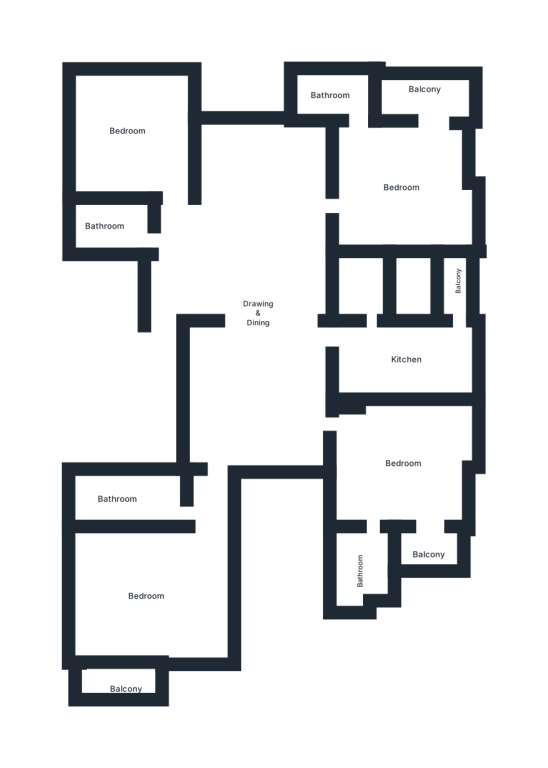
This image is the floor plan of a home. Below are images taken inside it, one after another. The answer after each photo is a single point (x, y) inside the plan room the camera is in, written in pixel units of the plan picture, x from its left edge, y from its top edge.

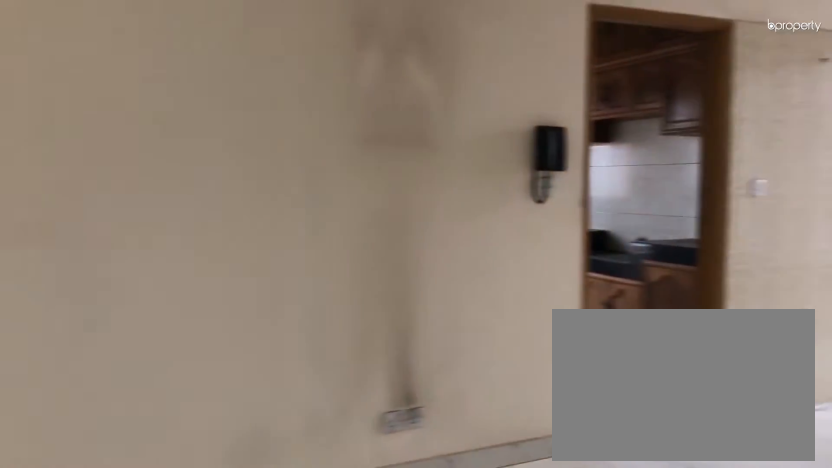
(256, 267)
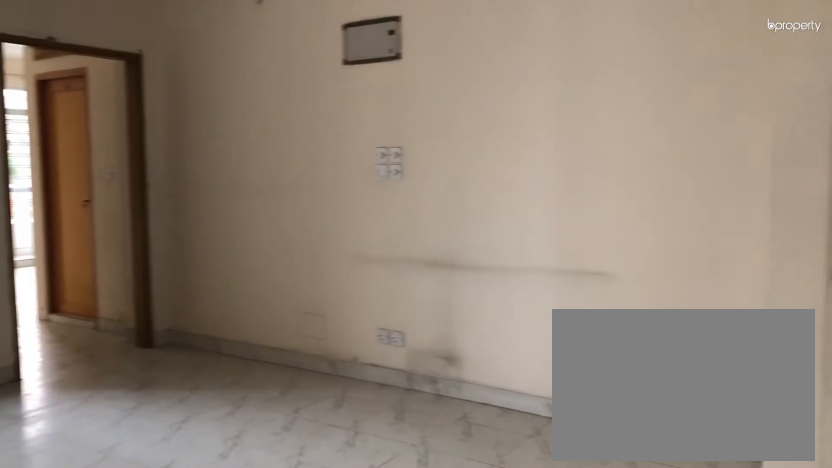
(256, 267)
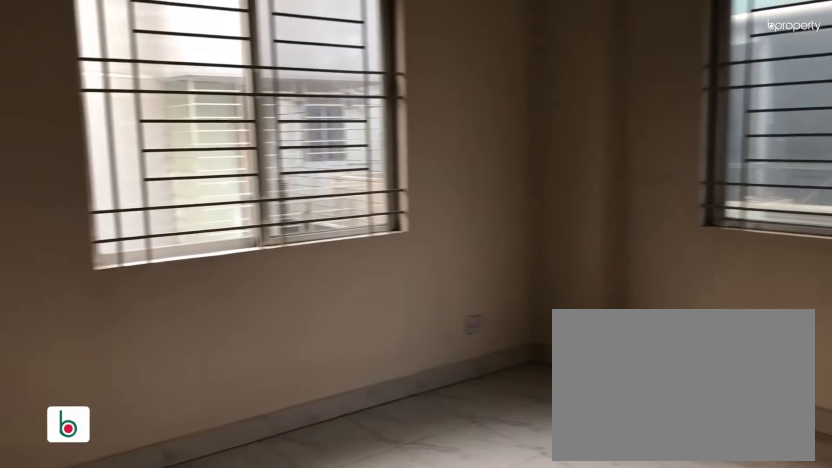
(137, 136)
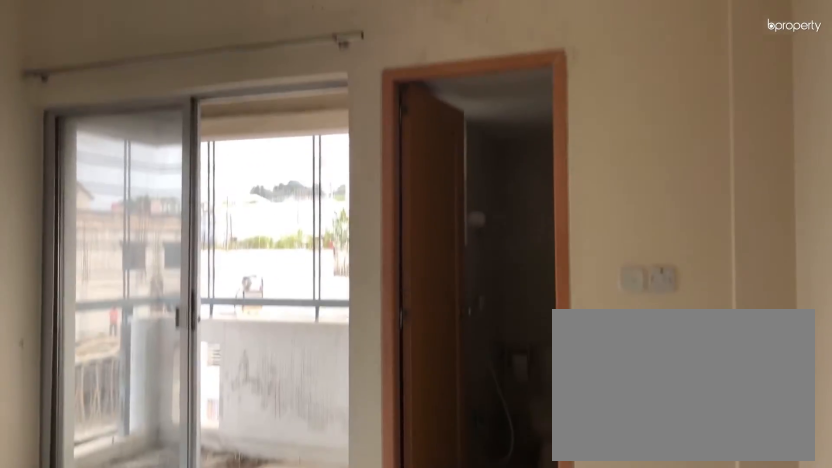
(394, 453)
